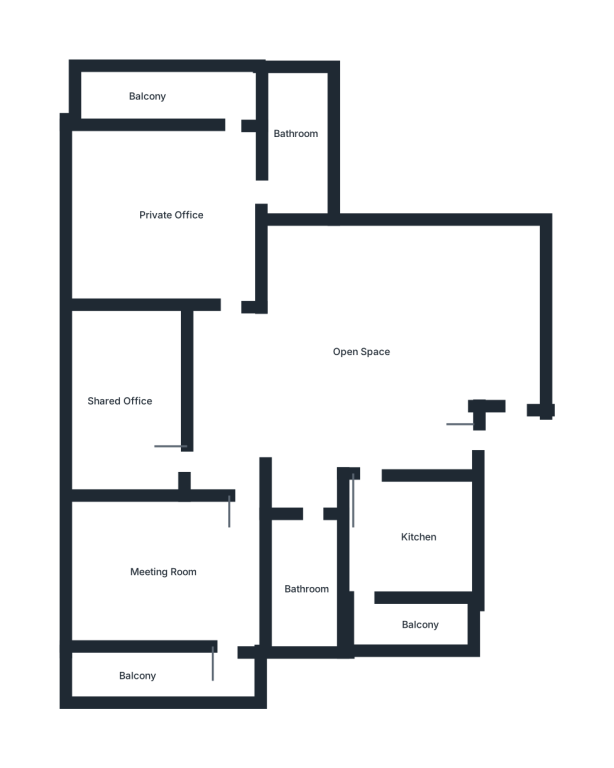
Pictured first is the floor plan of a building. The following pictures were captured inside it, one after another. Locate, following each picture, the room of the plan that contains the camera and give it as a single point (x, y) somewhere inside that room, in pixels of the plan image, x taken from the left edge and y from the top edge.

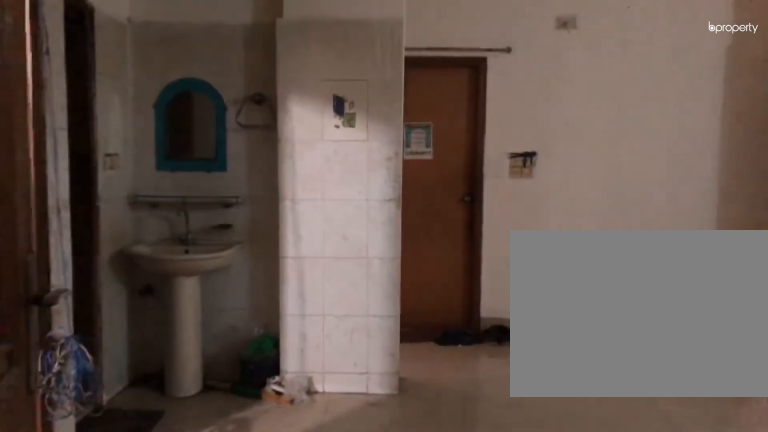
(512, 385)
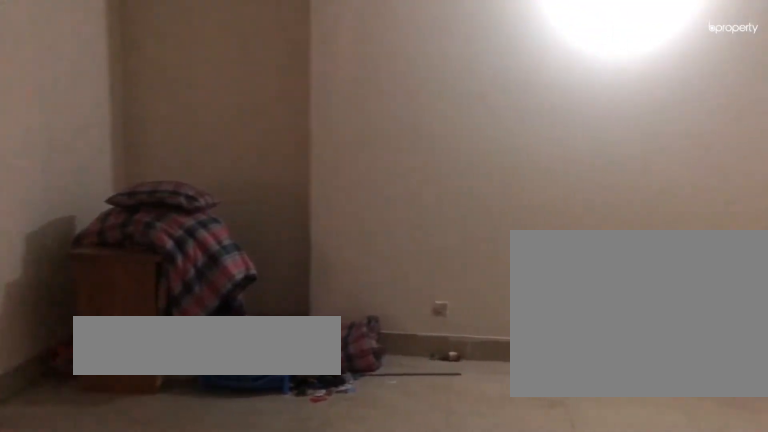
(382, 318)
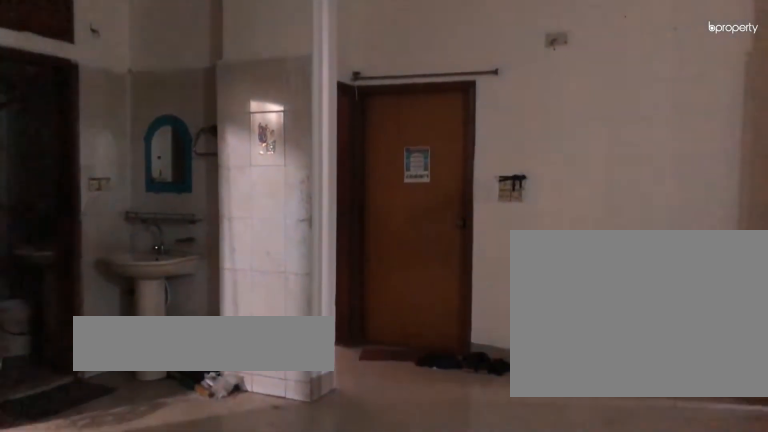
(382, 318)
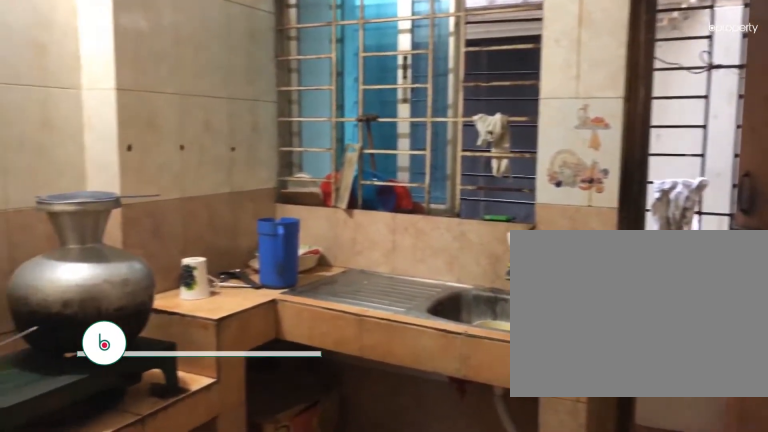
(436, 519)
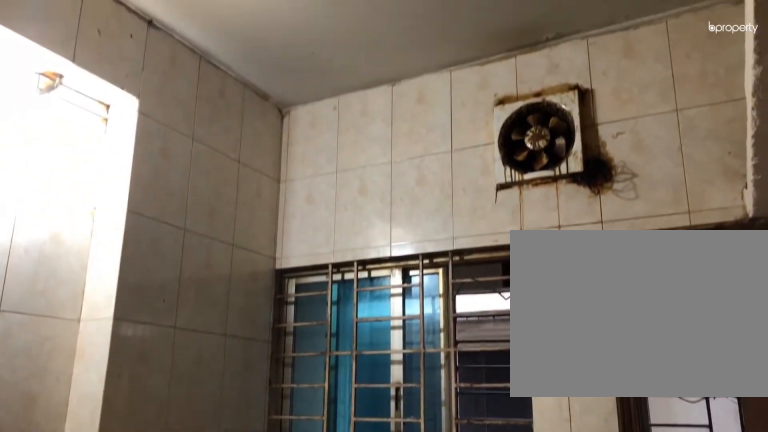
(436, 519)
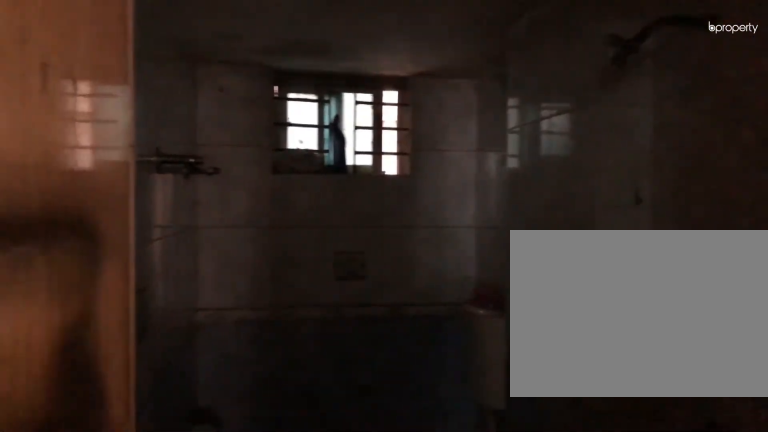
(298, 568)
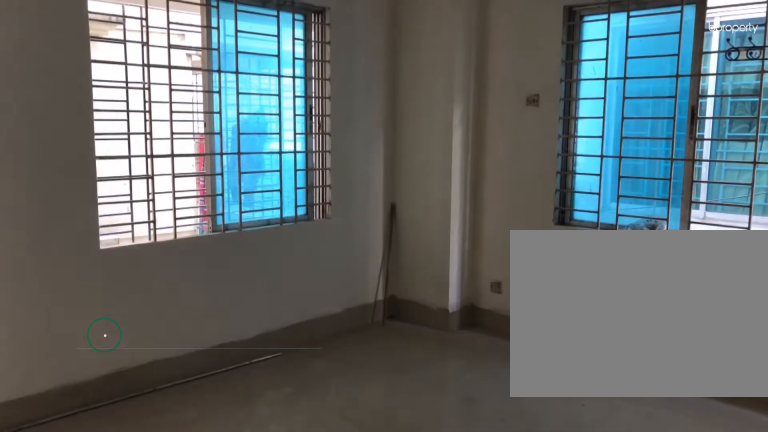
(167, 550)
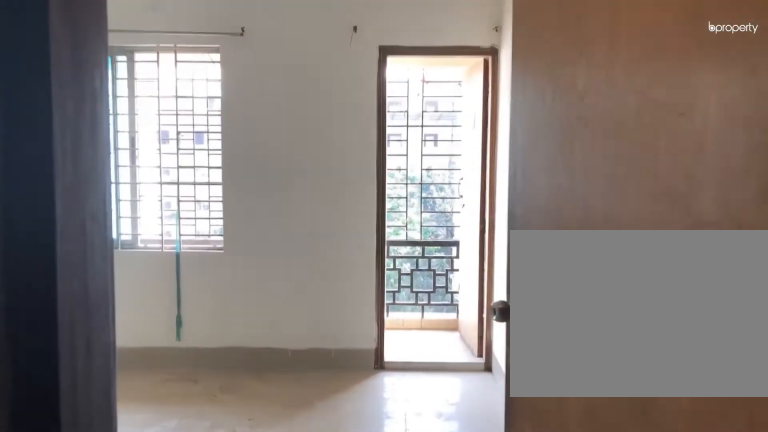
(233, 310)
